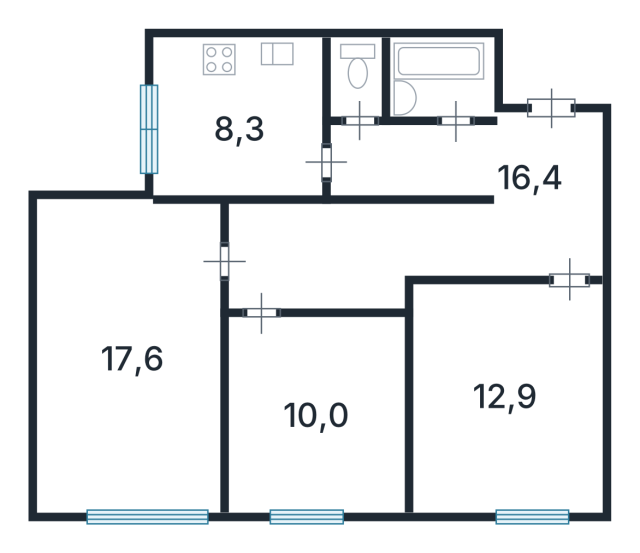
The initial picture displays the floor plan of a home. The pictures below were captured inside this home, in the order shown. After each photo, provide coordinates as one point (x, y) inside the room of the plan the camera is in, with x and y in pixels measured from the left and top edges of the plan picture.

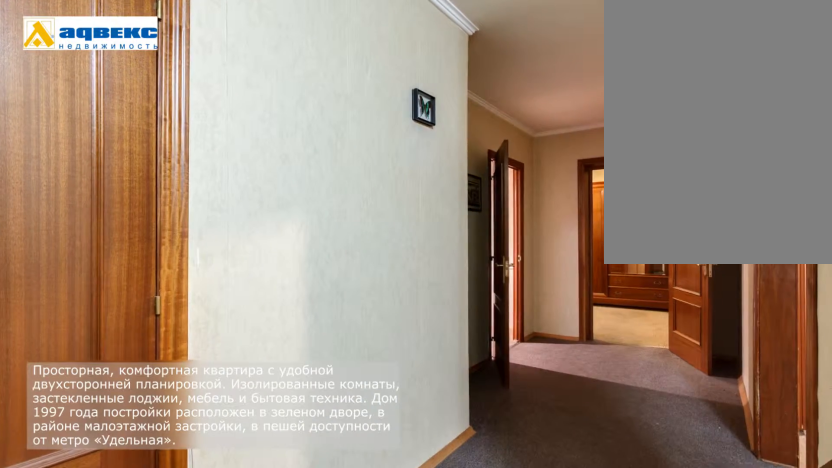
(530, 176)
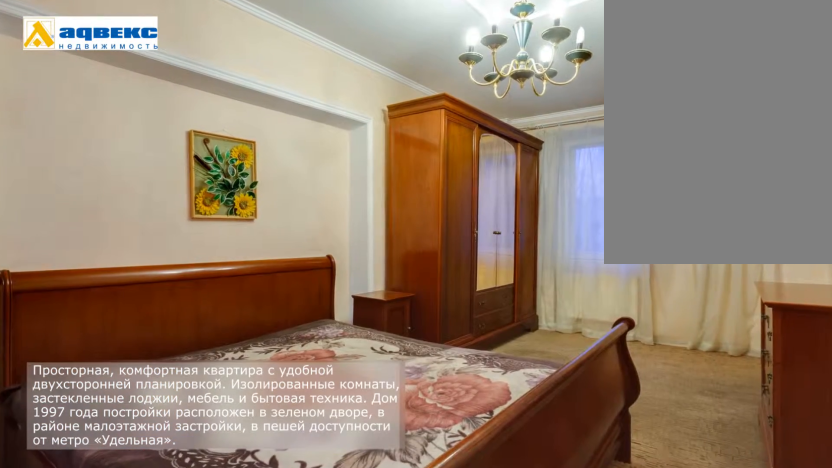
(140, 358)
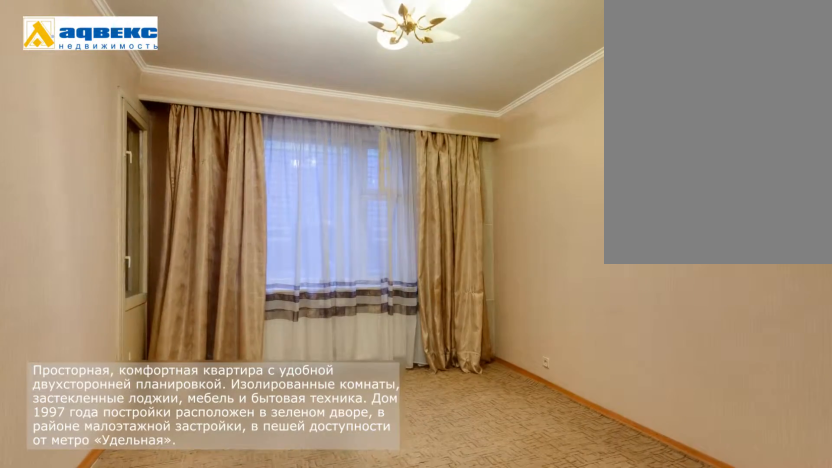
(503, 398)
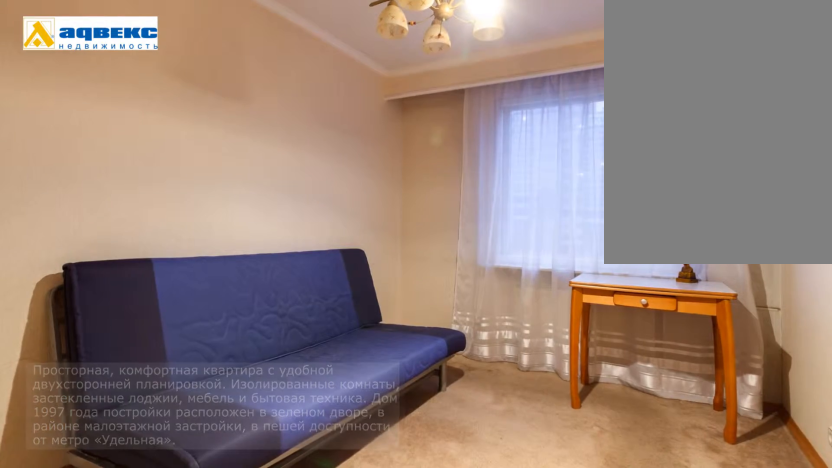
(318, 408)
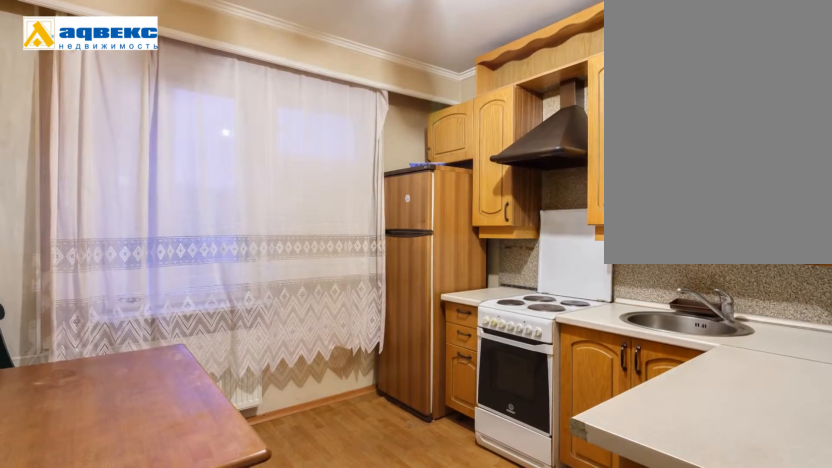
(237, 128)
